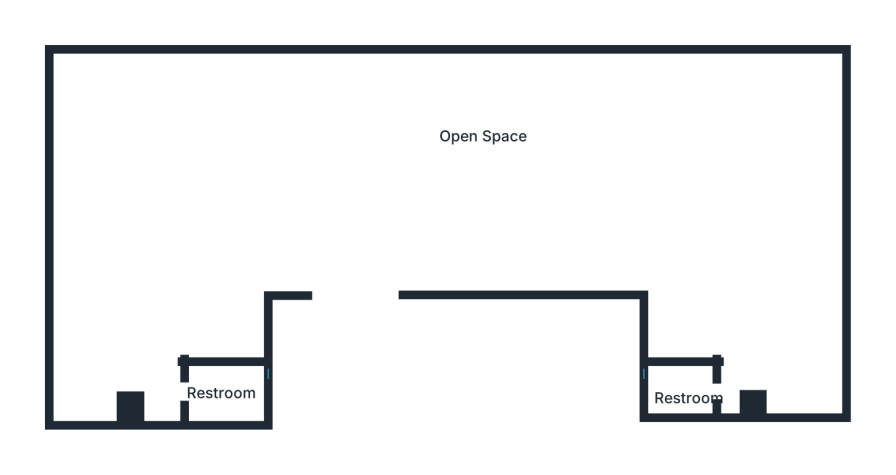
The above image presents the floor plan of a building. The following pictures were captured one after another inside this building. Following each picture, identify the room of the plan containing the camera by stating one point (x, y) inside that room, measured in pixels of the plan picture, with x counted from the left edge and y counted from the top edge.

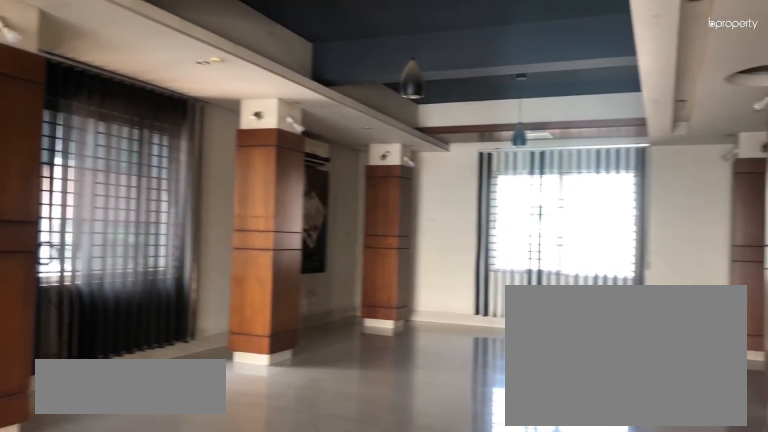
(475, 153)
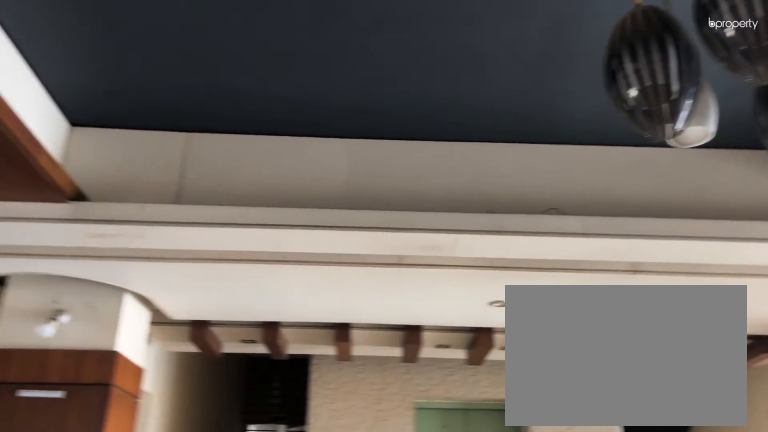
(475, 153)
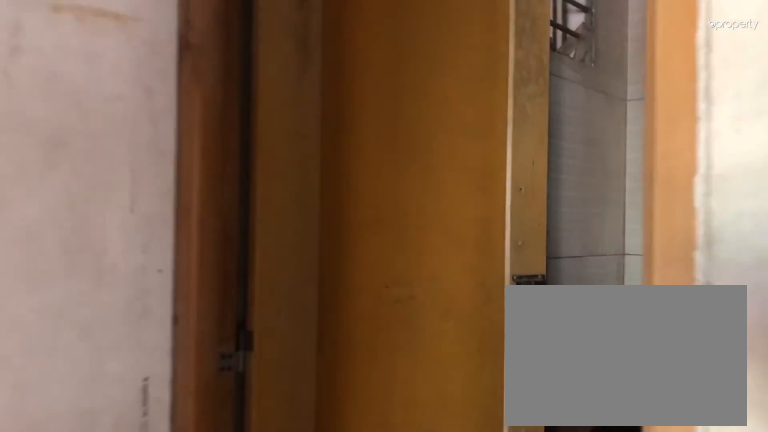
(226, 395)
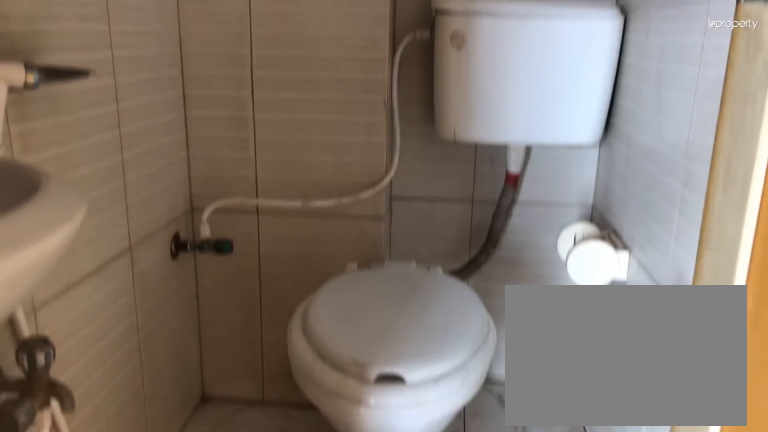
(689, 395)
